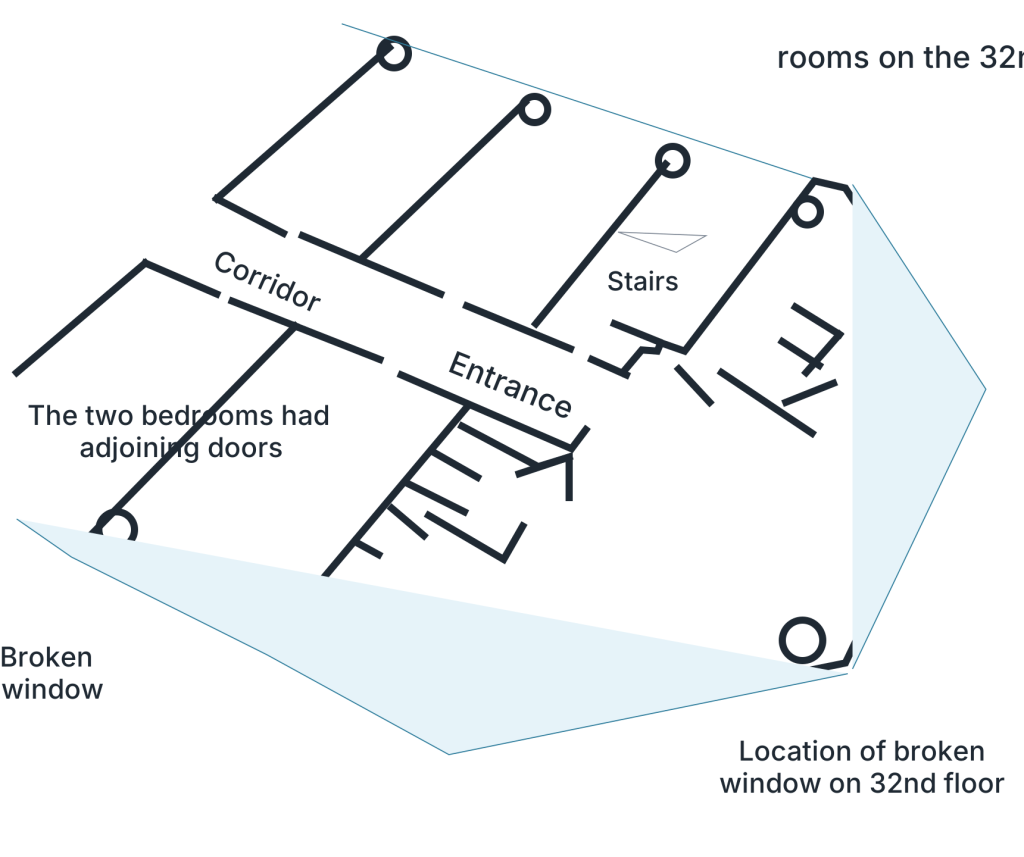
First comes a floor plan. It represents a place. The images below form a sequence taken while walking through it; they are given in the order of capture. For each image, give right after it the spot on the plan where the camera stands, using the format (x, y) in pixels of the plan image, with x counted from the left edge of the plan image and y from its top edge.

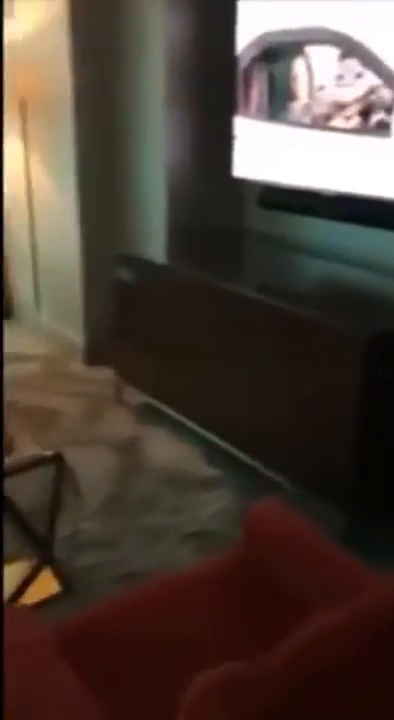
(466, 571)
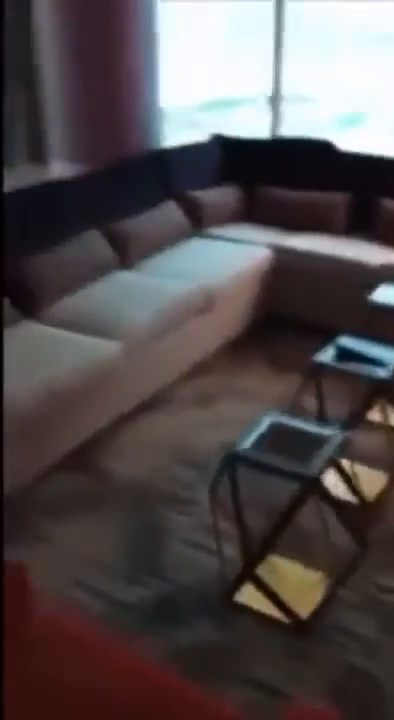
(430, 562)
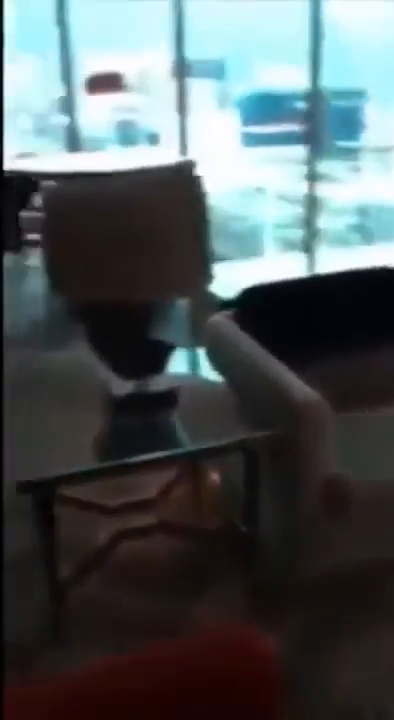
(430, 562)
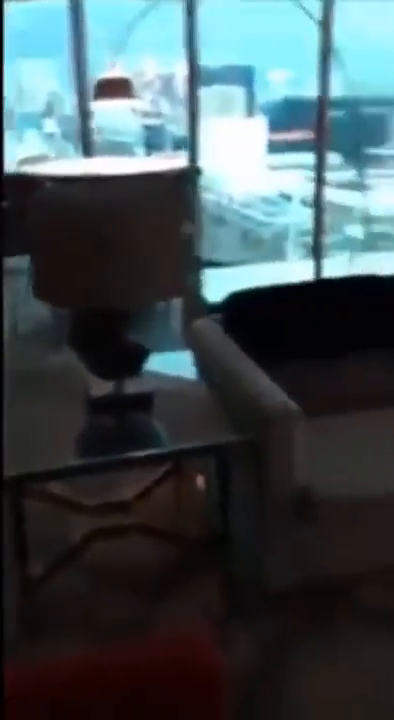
(430, 562)
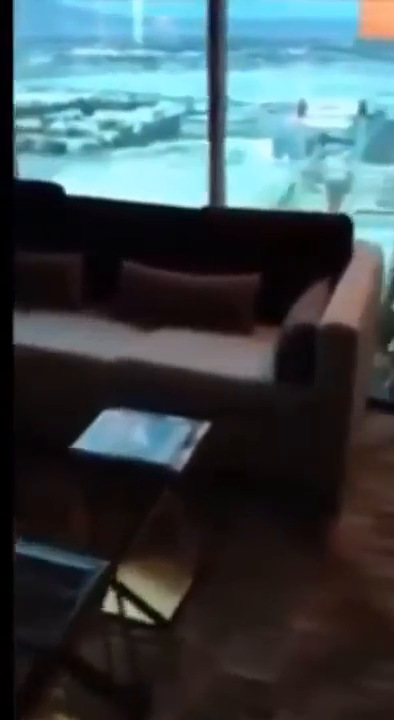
(418, 580)
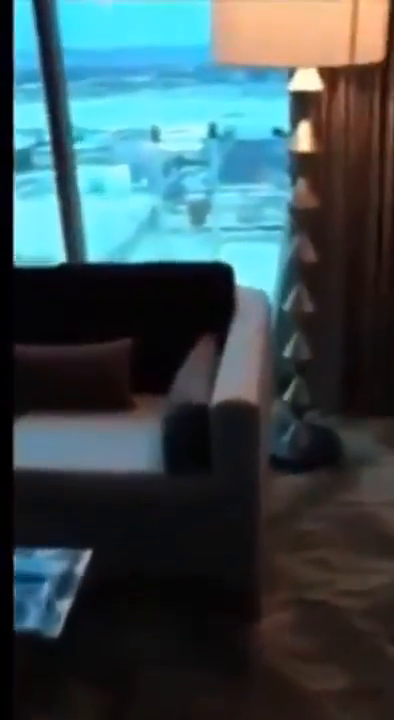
(401, 603)
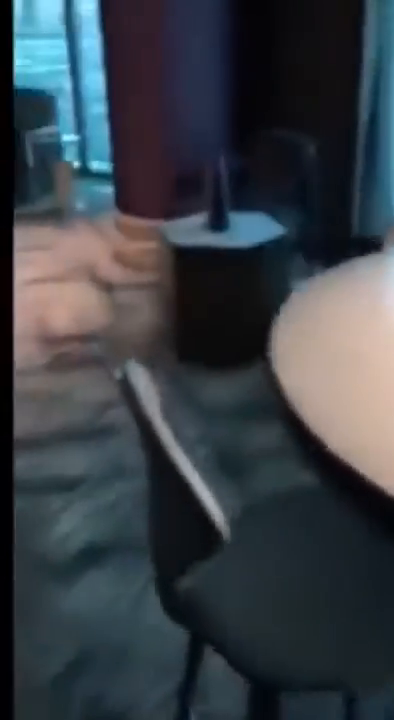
(578, 675)
